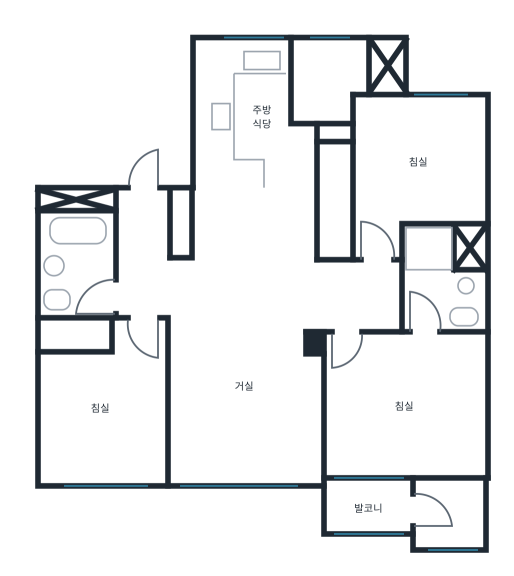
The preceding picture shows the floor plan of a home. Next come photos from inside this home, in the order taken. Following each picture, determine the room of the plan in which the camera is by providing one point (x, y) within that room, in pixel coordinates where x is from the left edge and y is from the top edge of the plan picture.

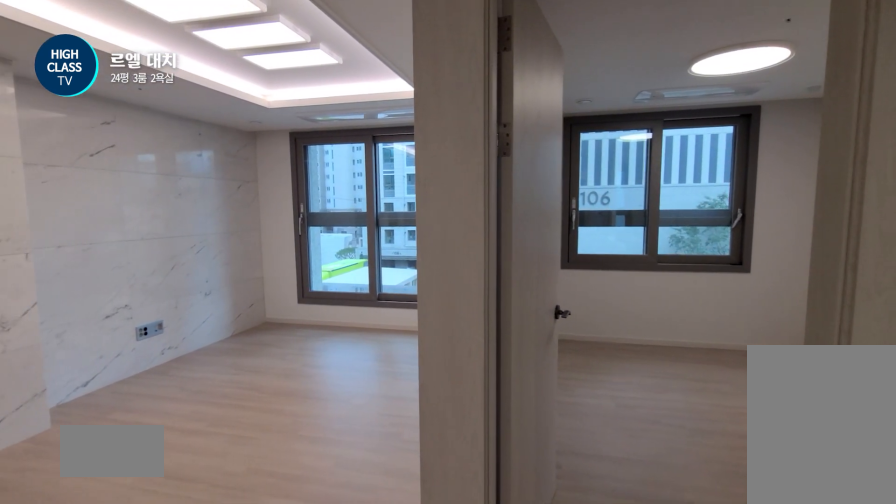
(157, 289)
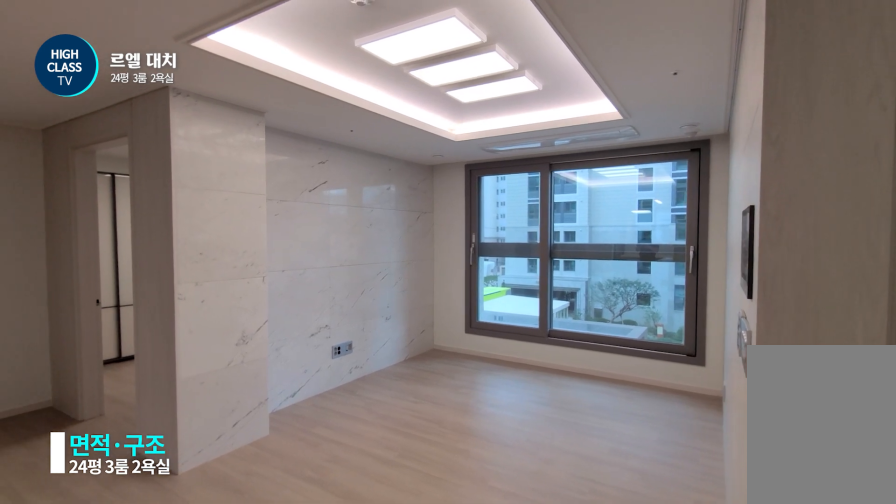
(157, 289)
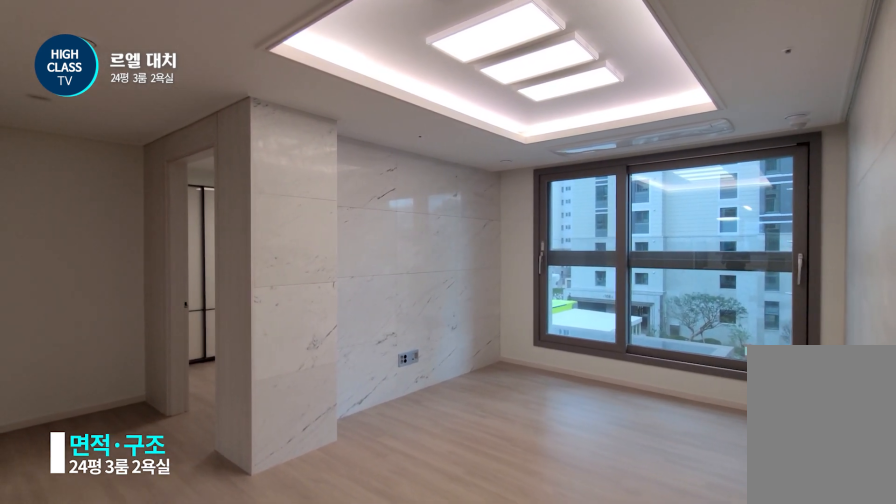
(244, 371)
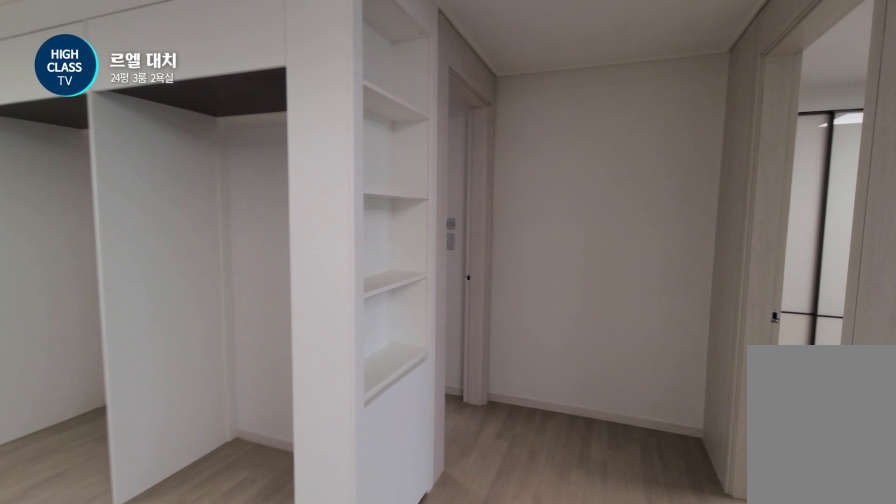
(244, 371)
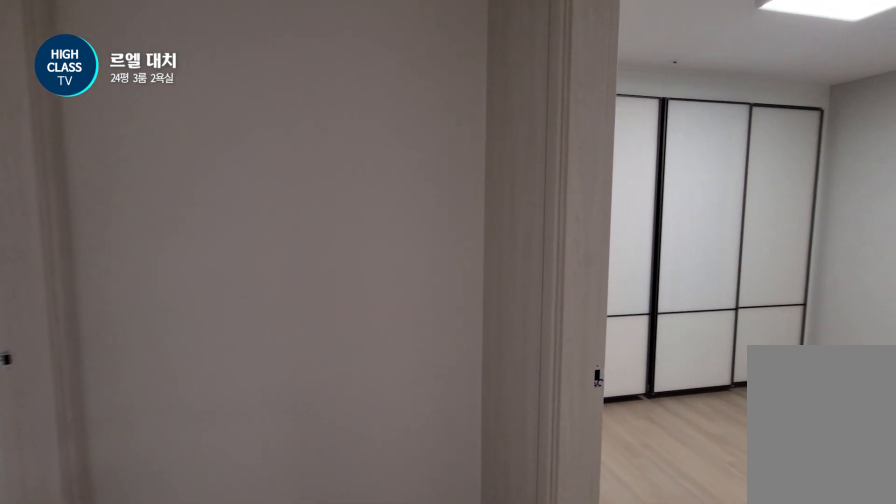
(362, 297)
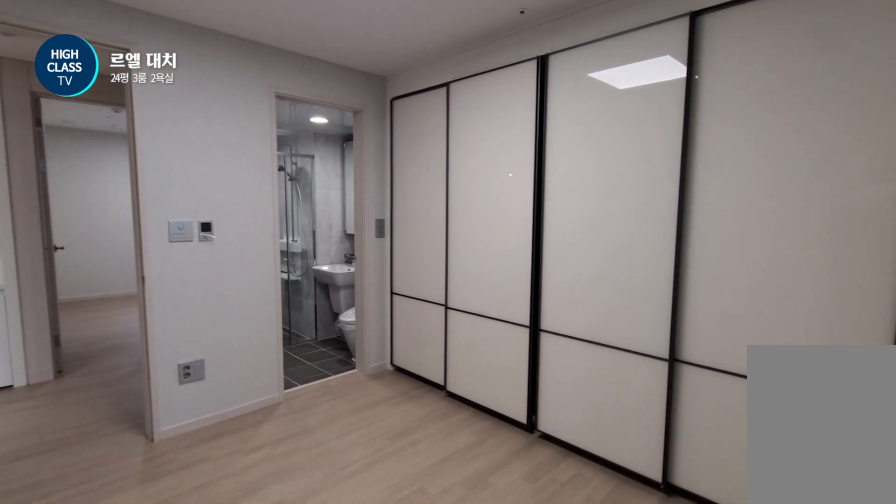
(398, 426)
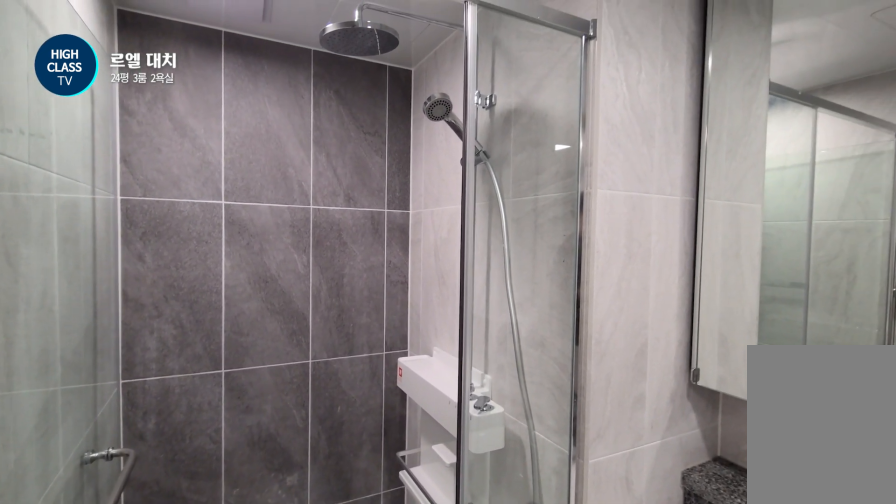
(443, 280)
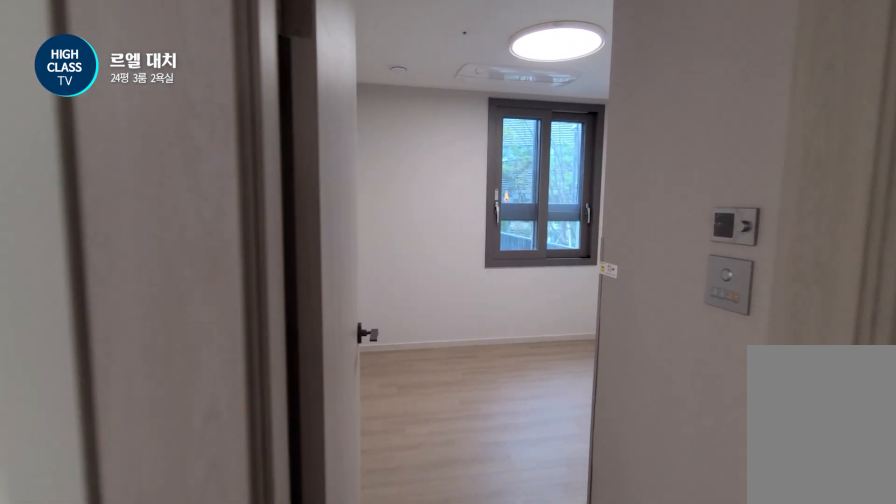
(362, 297)
